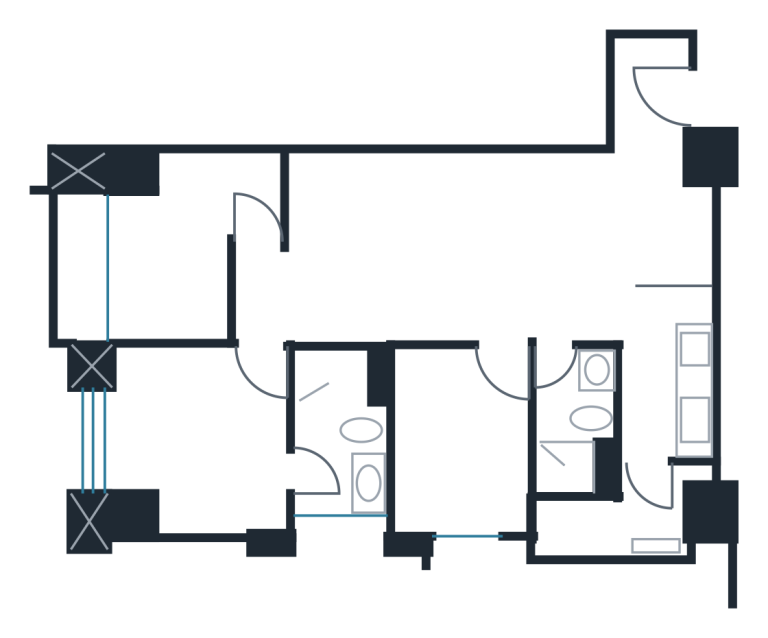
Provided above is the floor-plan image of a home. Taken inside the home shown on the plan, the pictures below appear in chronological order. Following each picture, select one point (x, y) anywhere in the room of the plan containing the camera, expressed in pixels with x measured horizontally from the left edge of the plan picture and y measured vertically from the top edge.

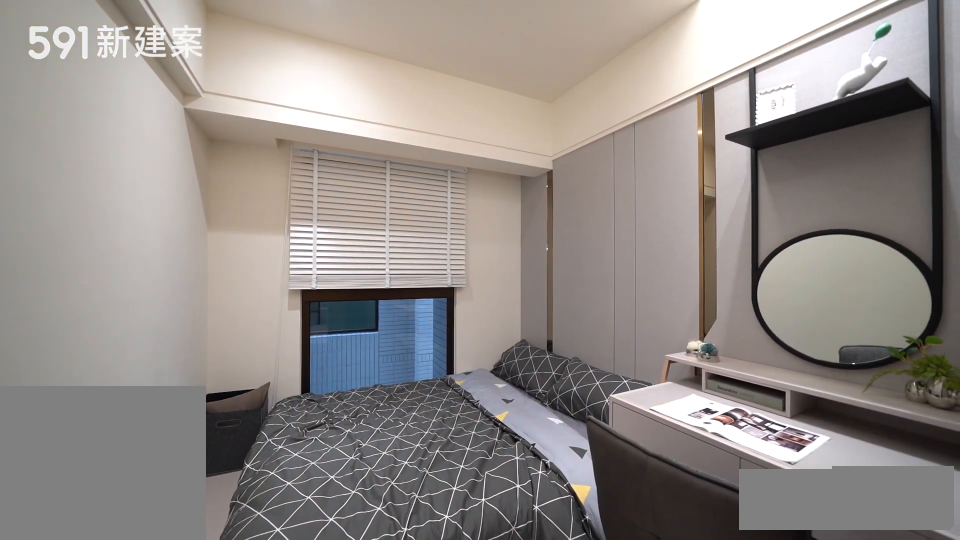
(457, 446)
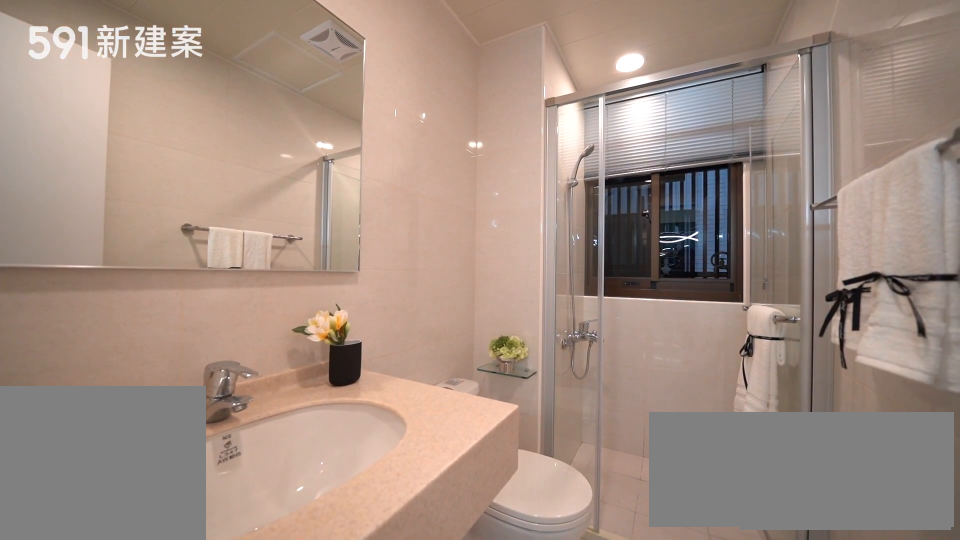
(578, 426)
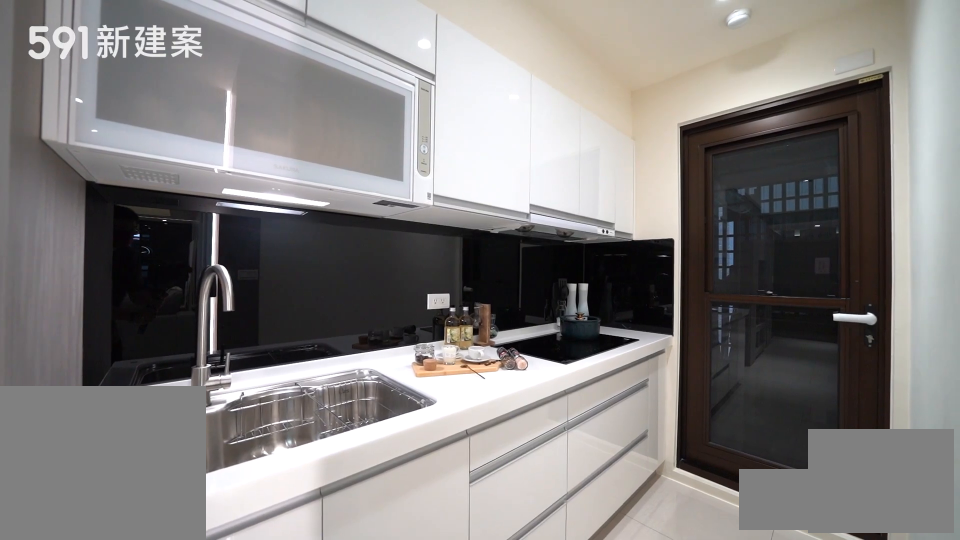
(659, 376)
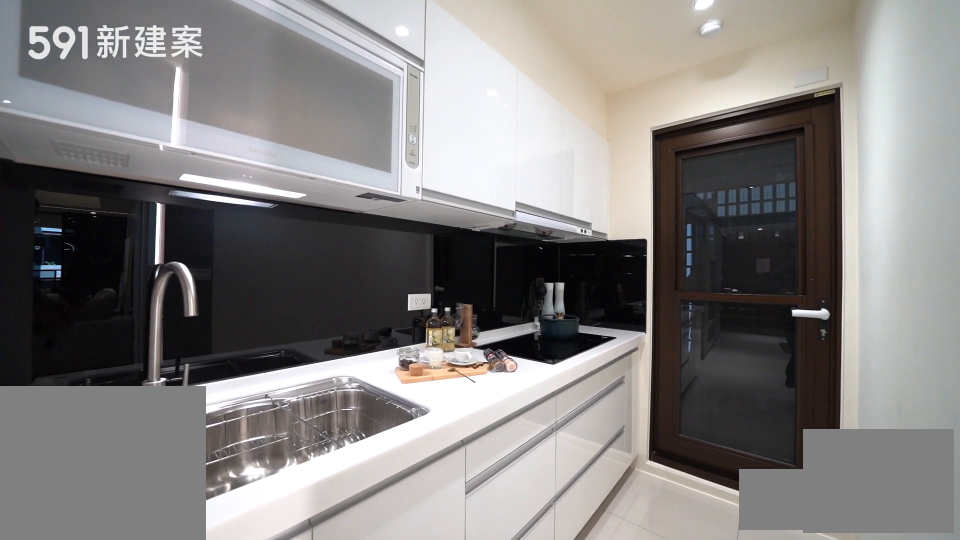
(659, 376)
